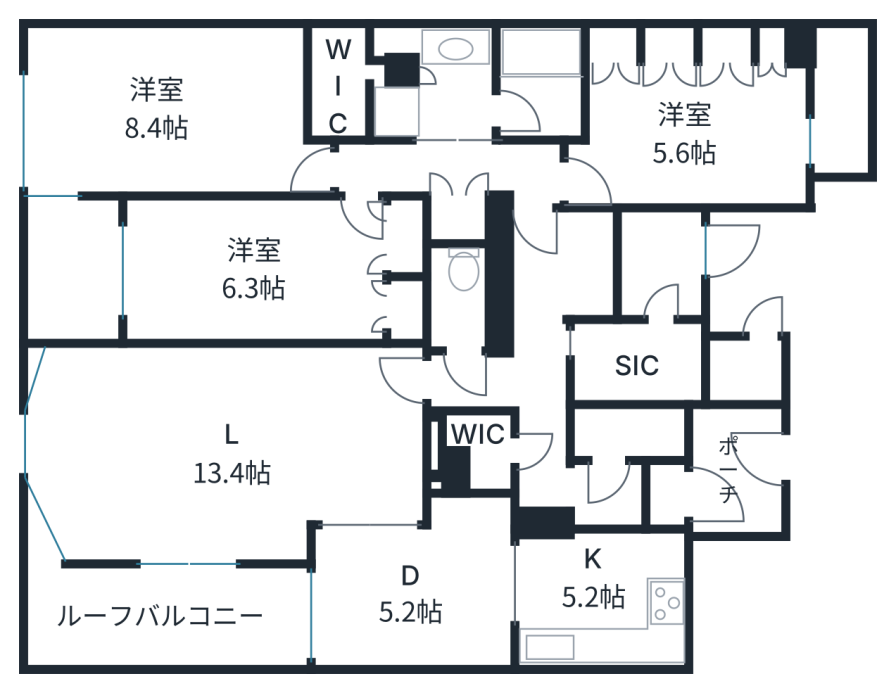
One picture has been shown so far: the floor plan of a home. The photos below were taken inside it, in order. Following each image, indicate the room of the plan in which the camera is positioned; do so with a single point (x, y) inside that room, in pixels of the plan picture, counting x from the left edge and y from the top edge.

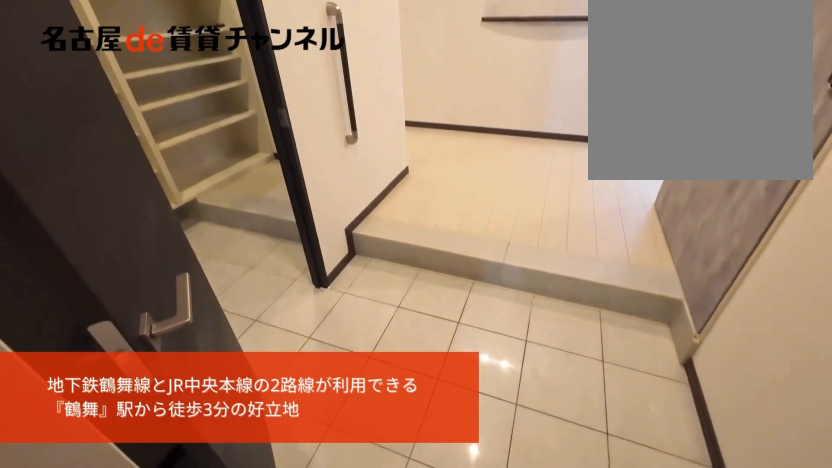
(659, 264)
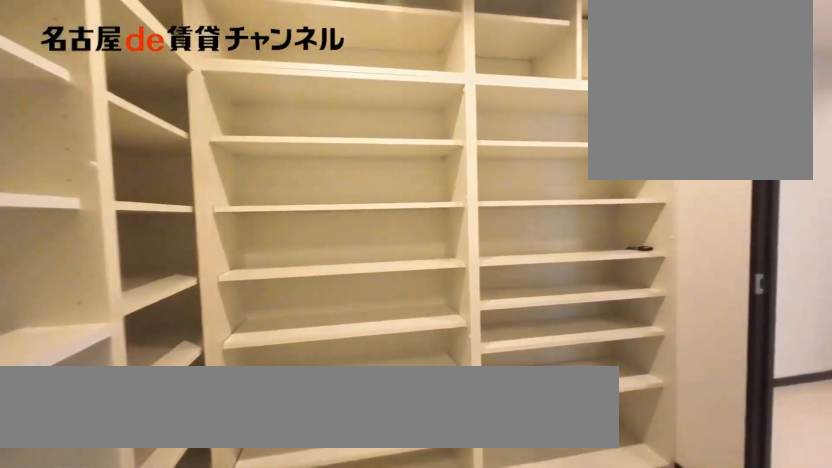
(638, 362)
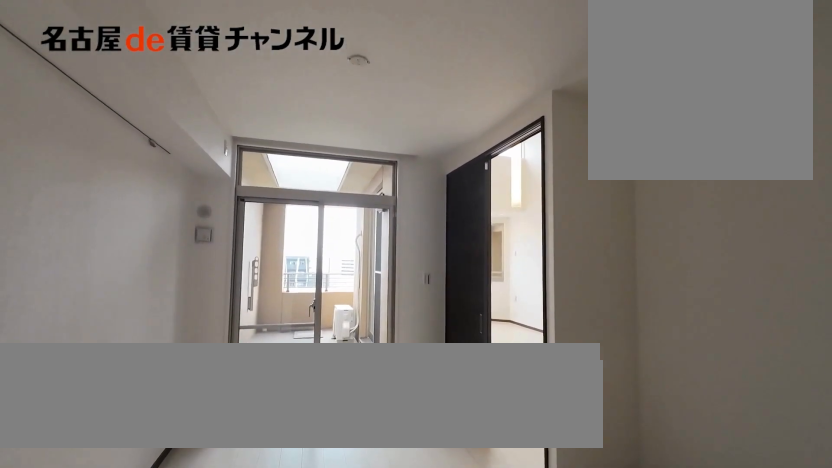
(416, 590)
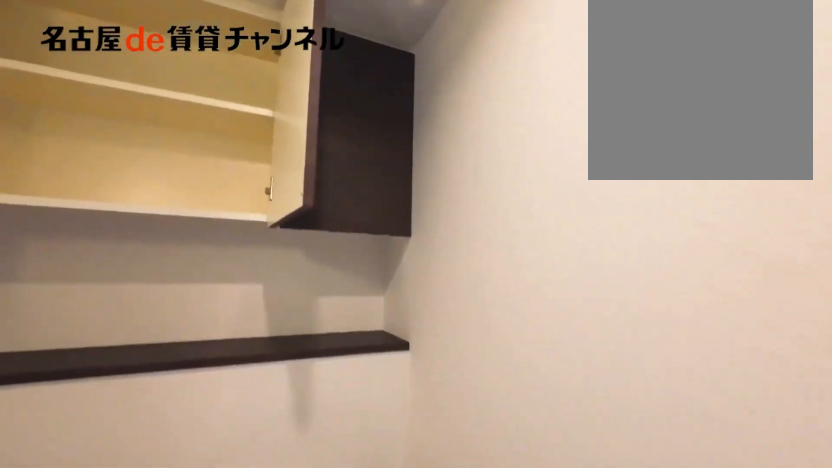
(457, 299)
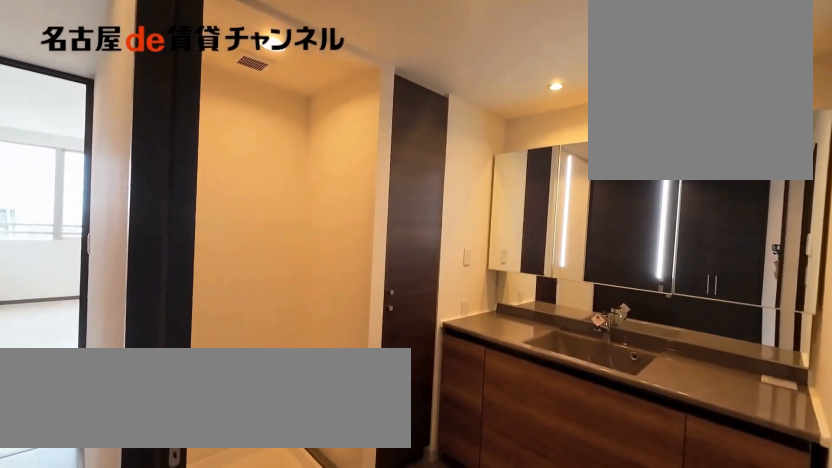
(441, 89)
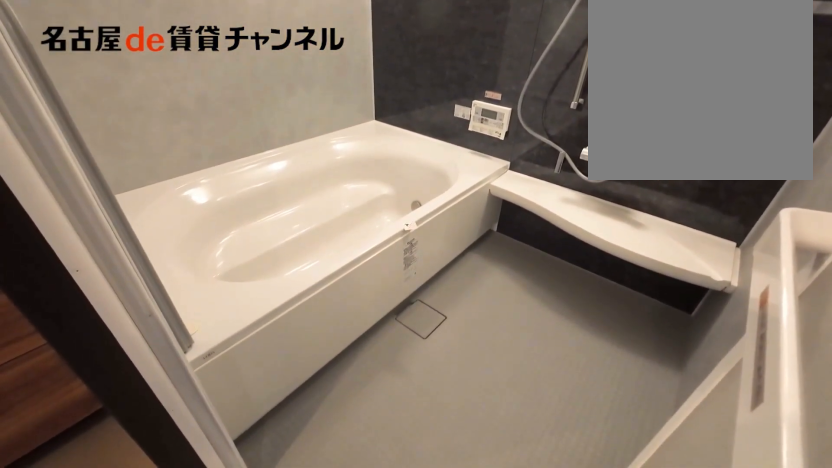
(540, 83)
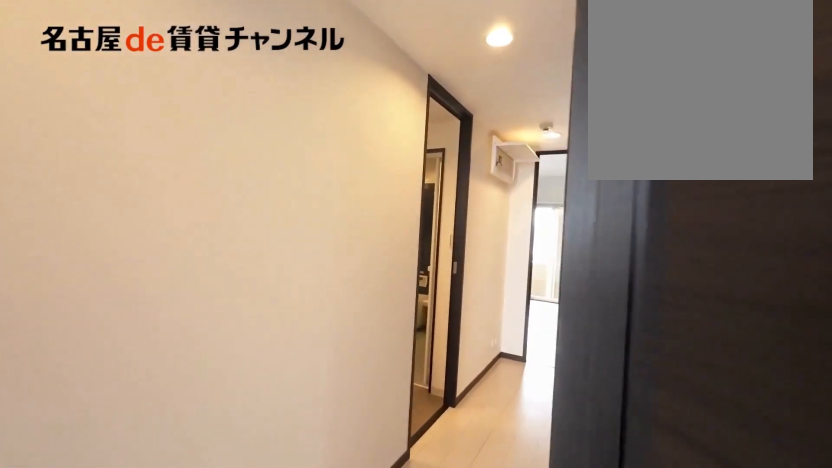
(453, 170)
